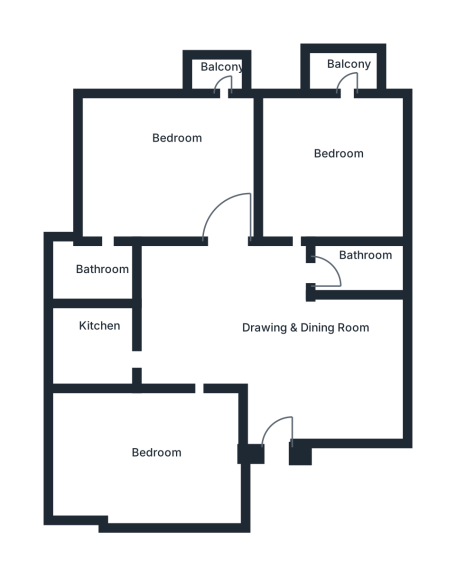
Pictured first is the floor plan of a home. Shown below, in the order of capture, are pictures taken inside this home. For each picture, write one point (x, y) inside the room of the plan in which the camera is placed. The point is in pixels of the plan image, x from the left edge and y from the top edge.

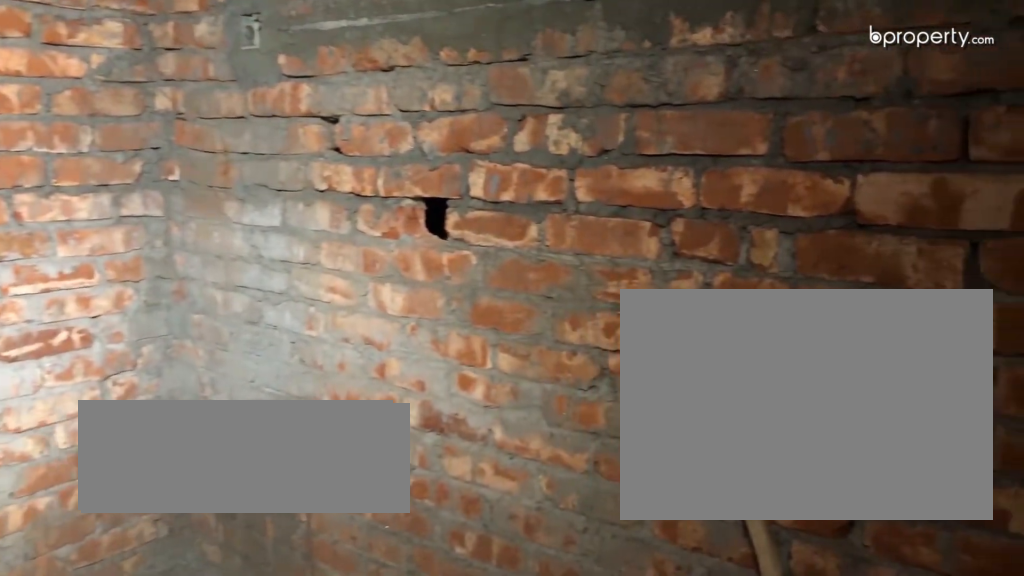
(99, 340)
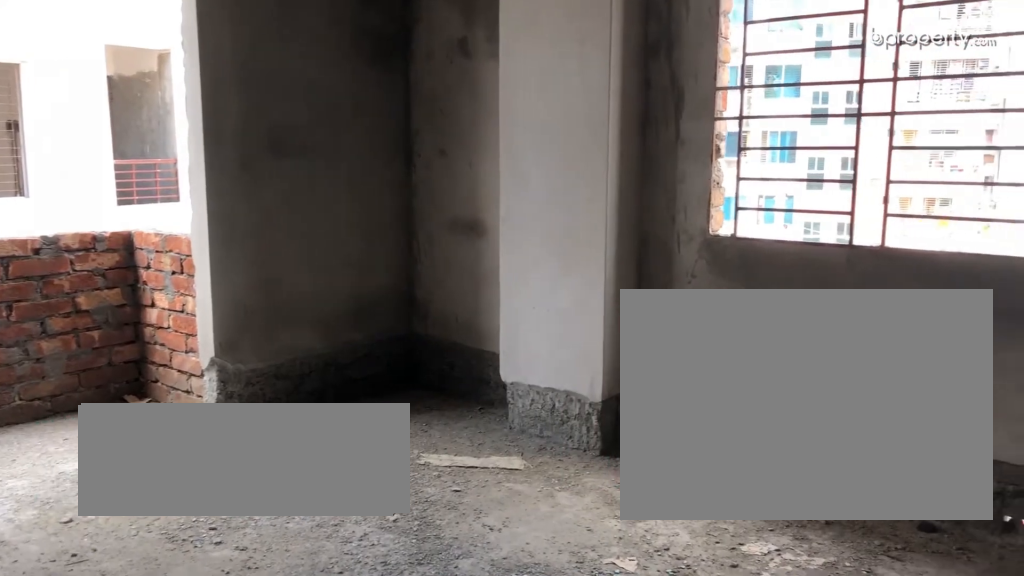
(334, 172)
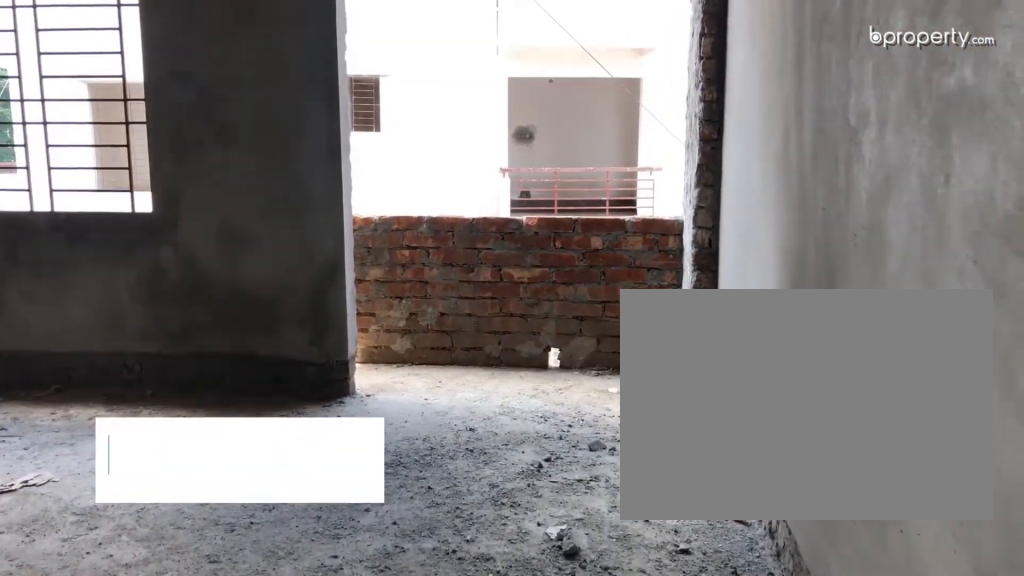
(169, 167)
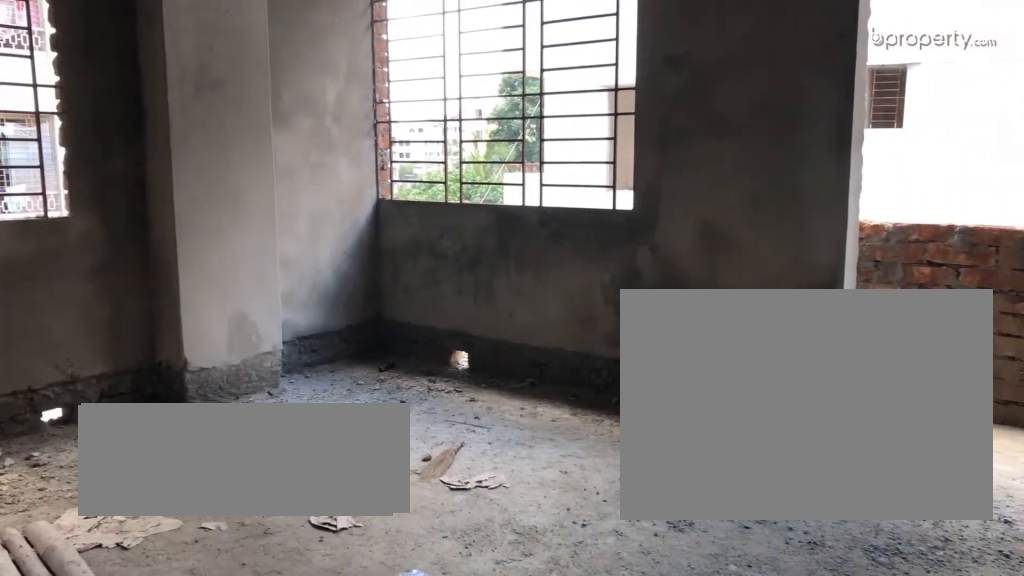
(169, 167)
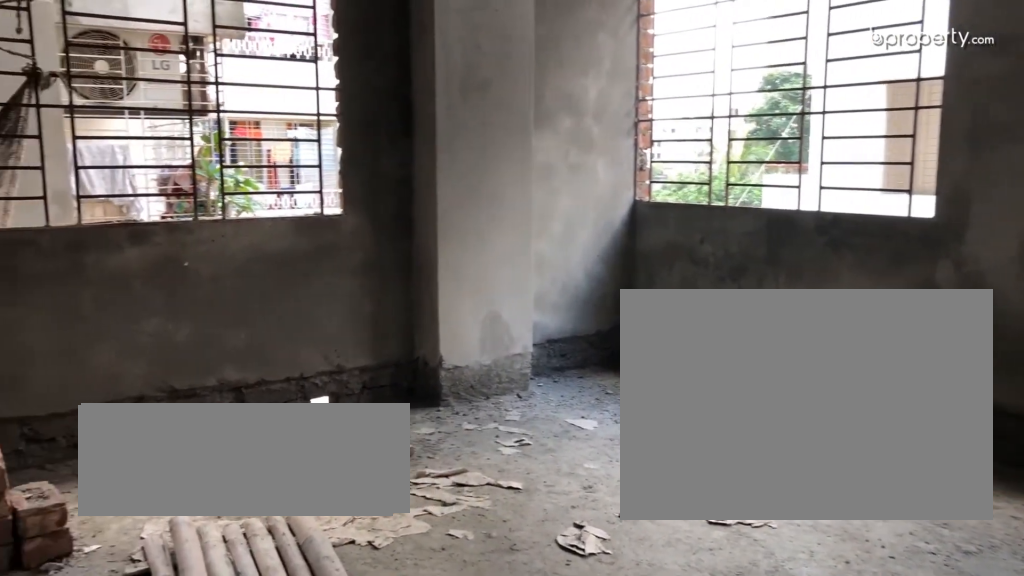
(169, 167)
